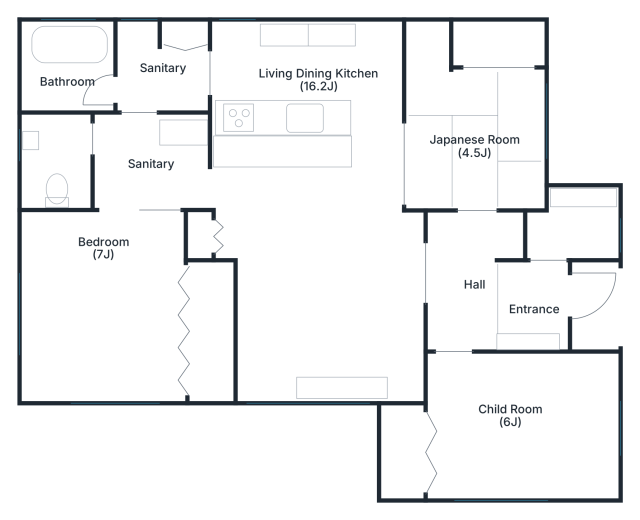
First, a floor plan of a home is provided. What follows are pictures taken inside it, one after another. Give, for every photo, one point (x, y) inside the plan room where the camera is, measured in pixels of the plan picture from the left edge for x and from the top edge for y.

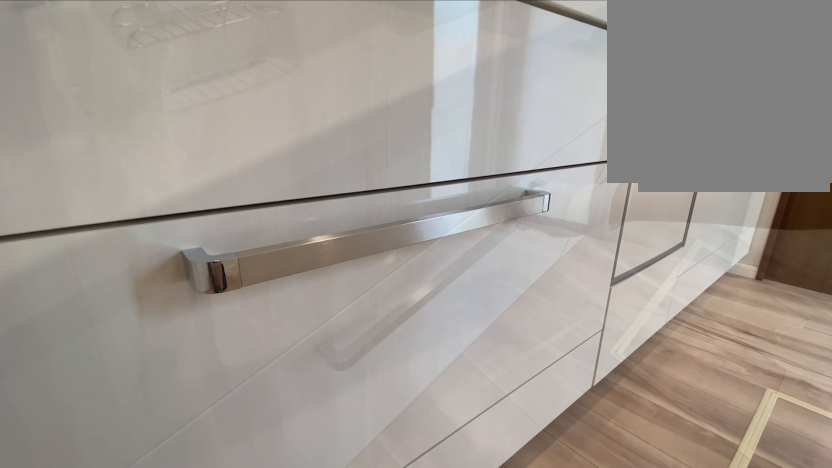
(285, 77)
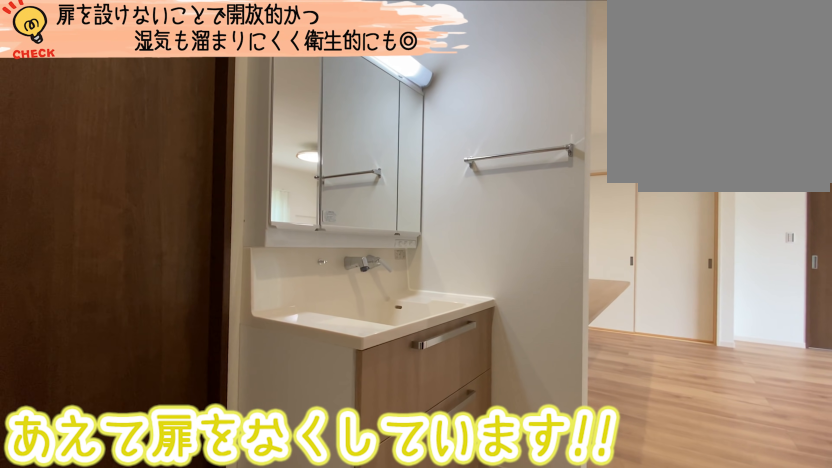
(141, 167)
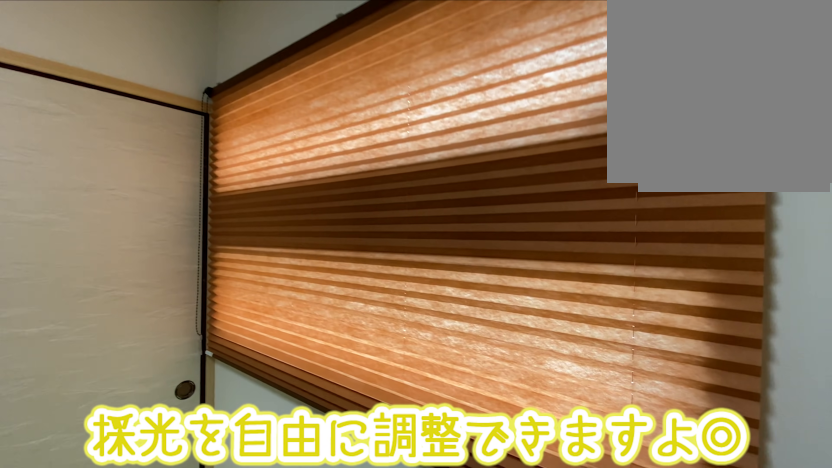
(474, 106)
